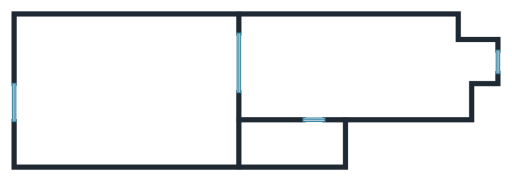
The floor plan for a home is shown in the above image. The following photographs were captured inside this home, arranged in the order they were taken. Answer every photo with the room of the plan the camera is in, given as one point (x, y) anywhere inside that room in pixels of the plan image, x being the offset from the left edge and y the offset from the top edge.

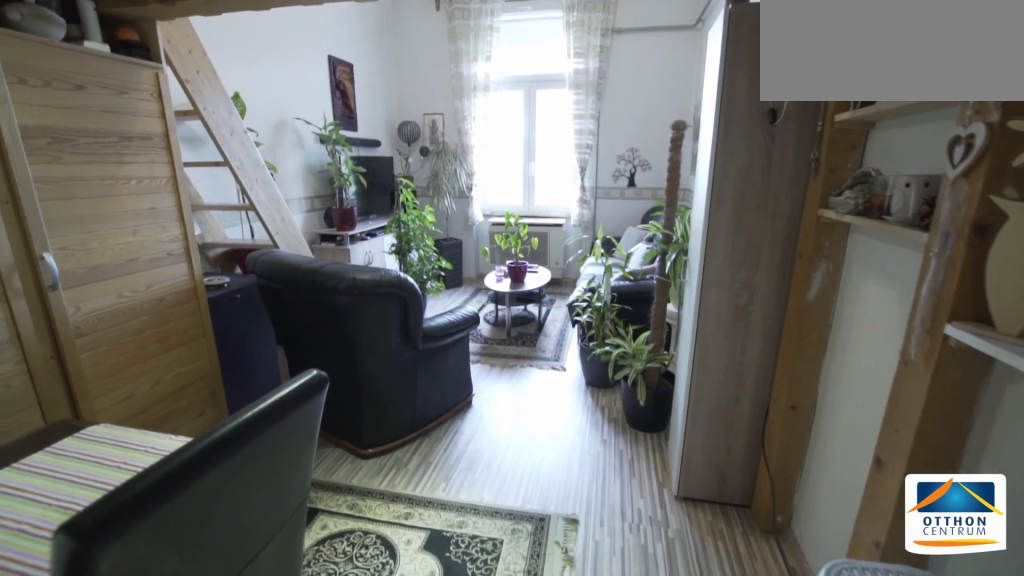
(119, 88)
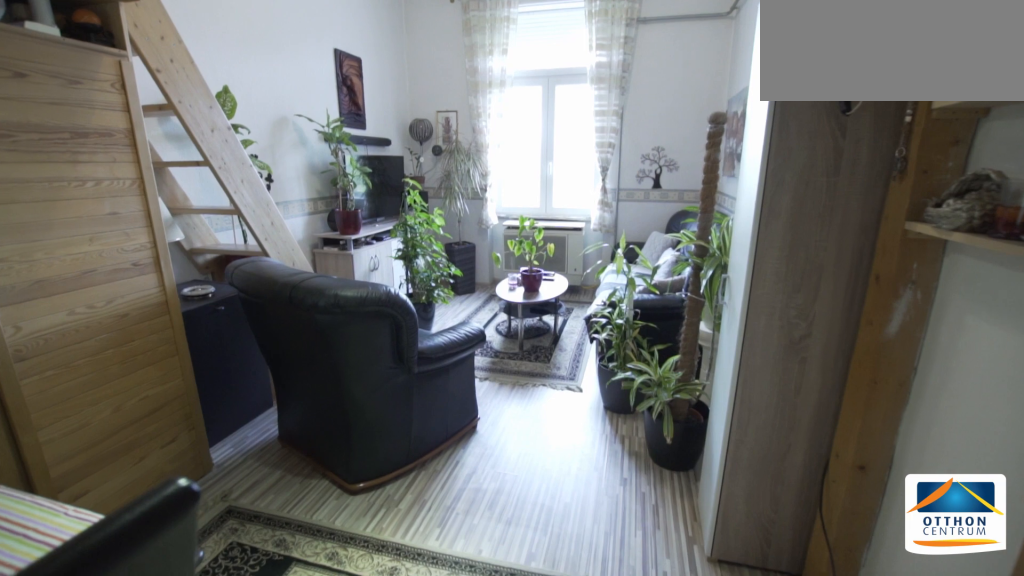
(119, 88)
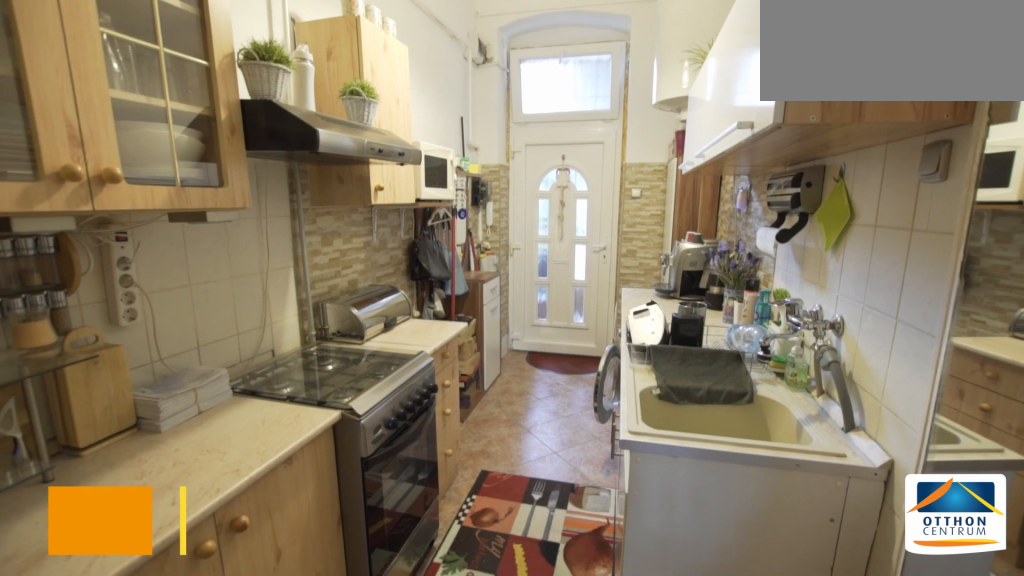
(338, 58)
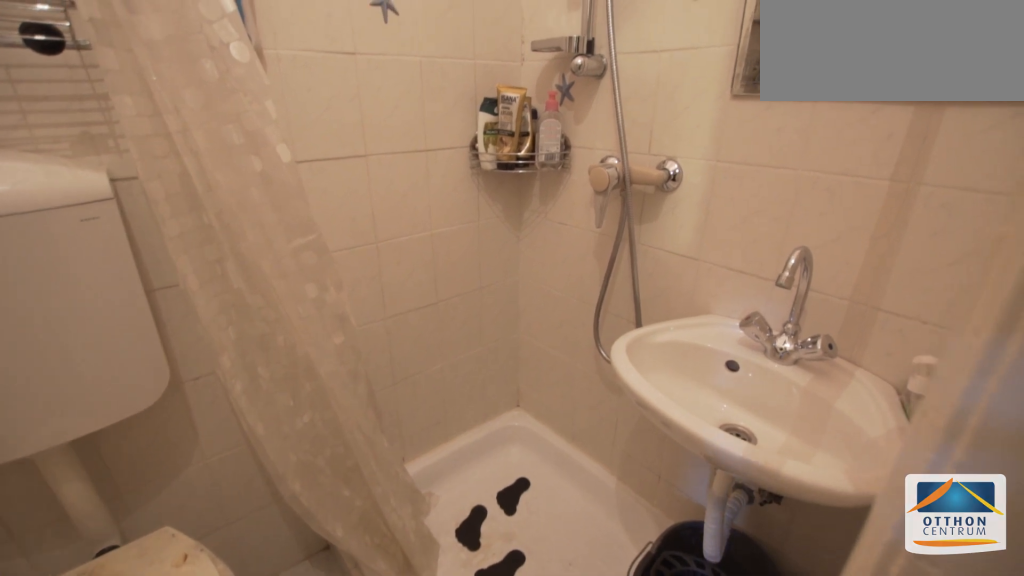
(281, 147)
